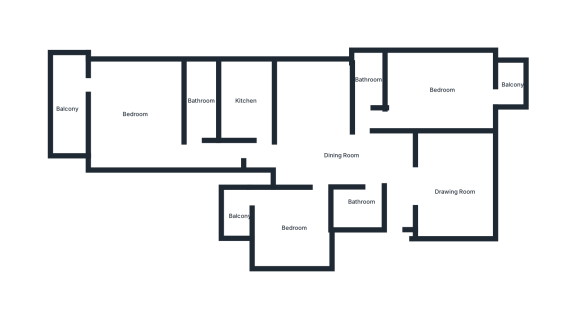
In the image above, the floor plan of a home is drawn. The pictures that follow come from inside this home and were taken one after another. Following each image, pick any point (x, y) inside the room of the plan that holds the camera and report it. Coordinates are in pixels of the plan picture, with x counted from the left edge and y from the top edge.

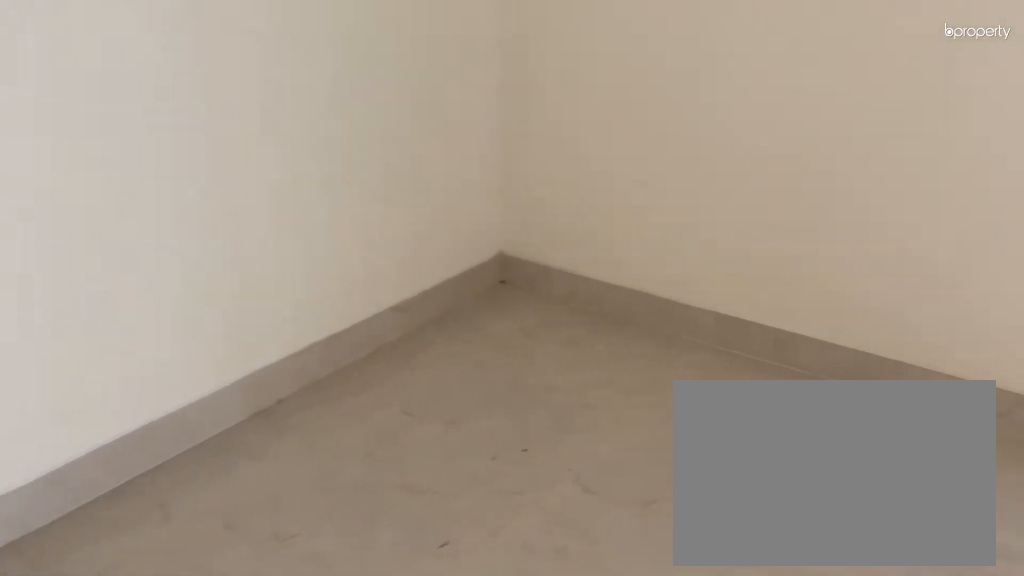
(294, 225)
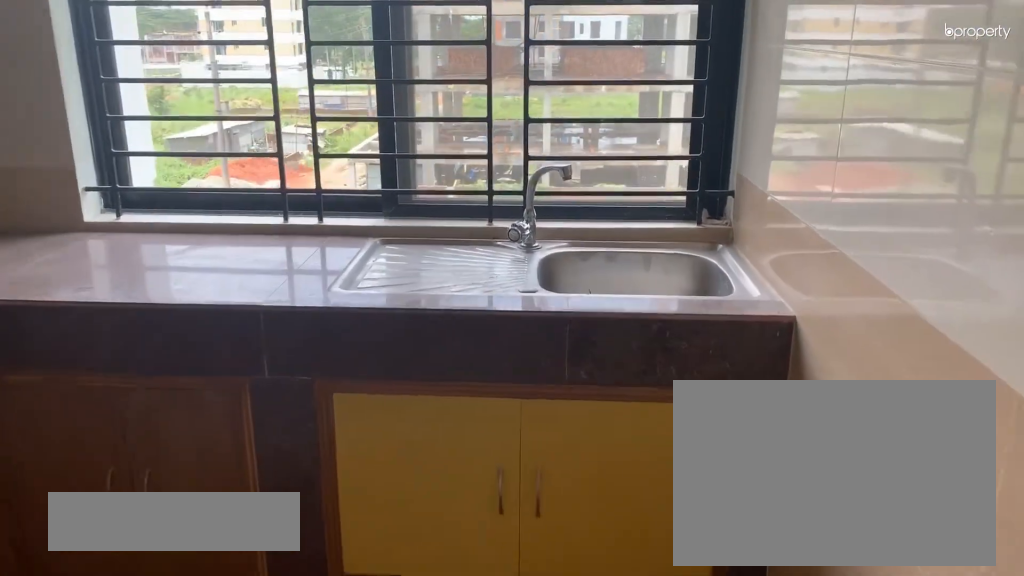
(246, 101)
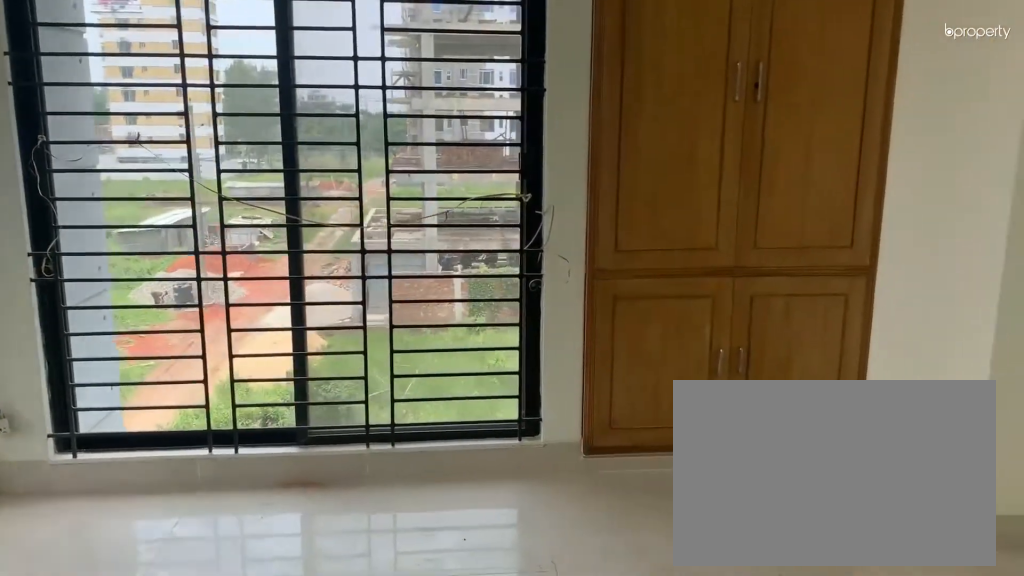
(134, 115)
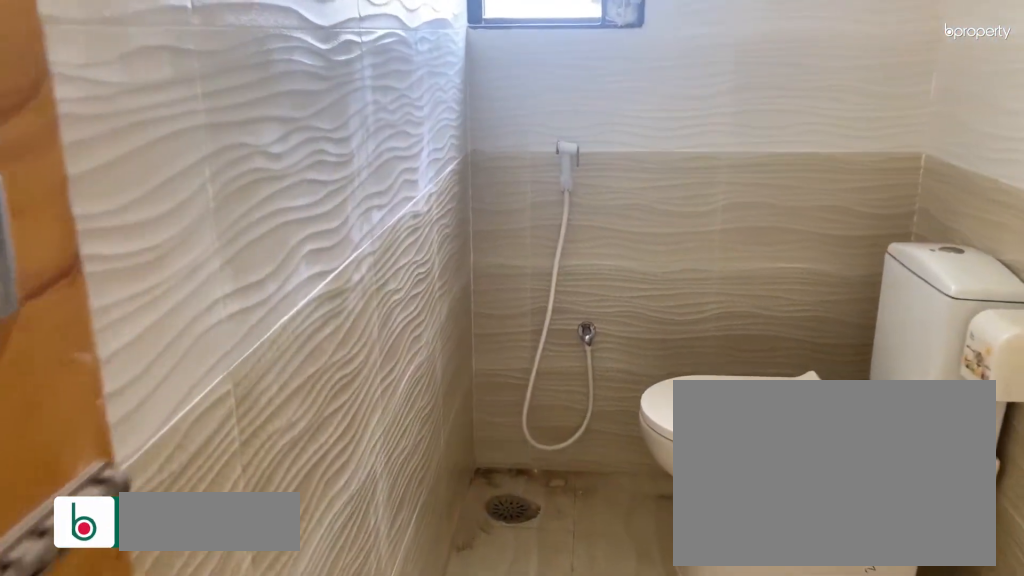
(199, 102)
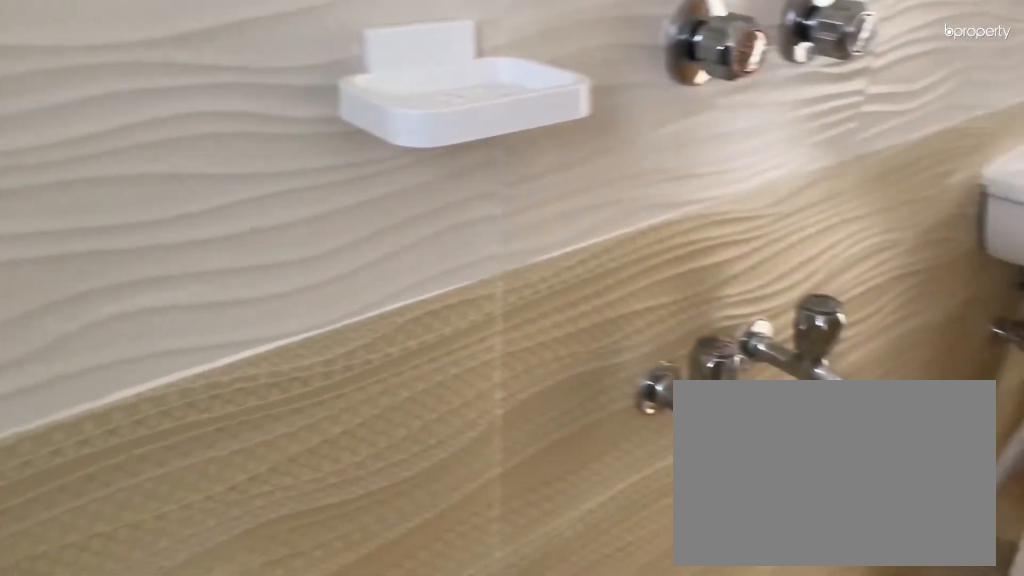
(199, 102)
